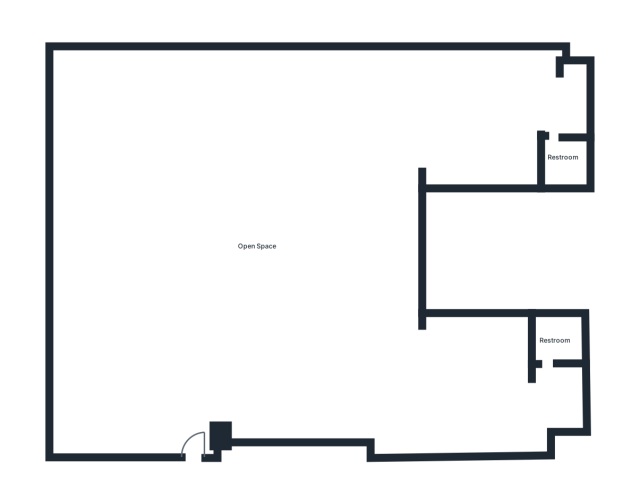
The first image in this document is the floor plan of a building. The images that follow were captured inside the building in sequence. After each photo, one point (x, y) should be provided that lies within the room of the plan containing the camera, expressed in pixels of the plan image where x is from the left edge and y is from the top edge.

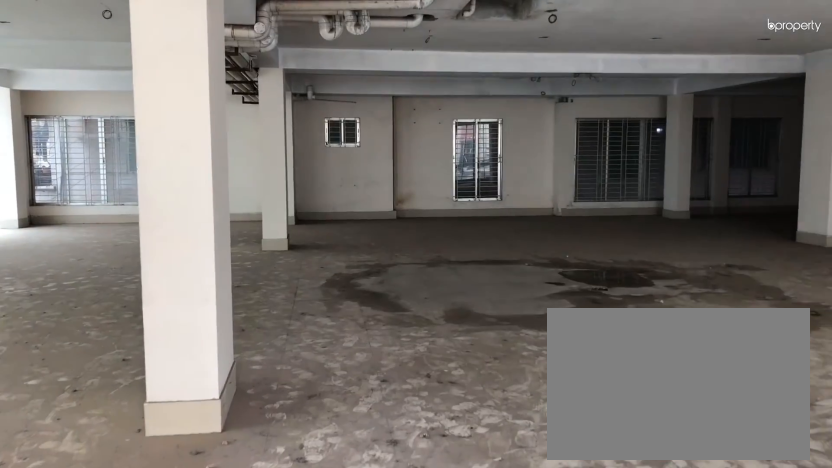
(197, 405)
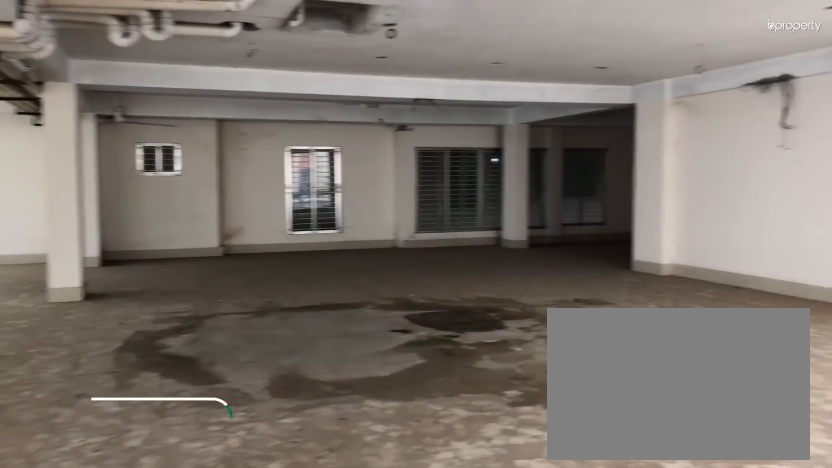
(197, 405)
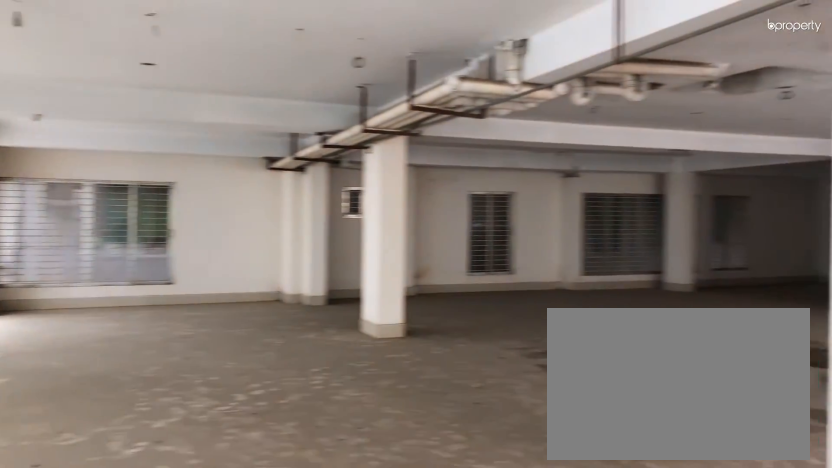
(259, 246)
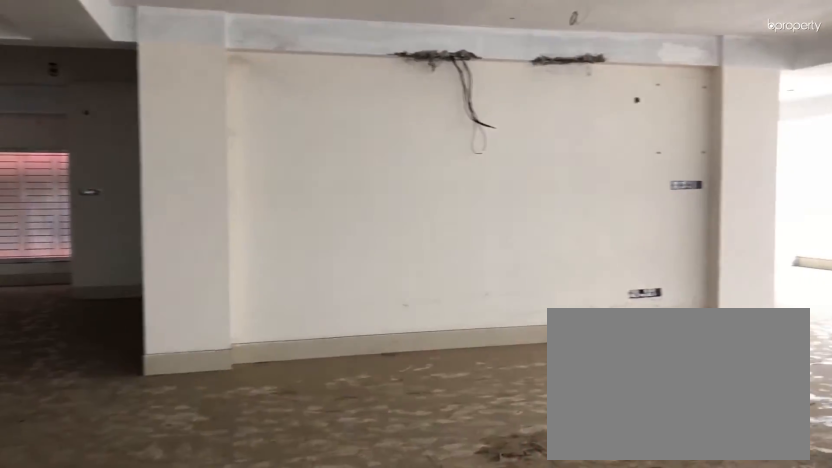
(259, 246)
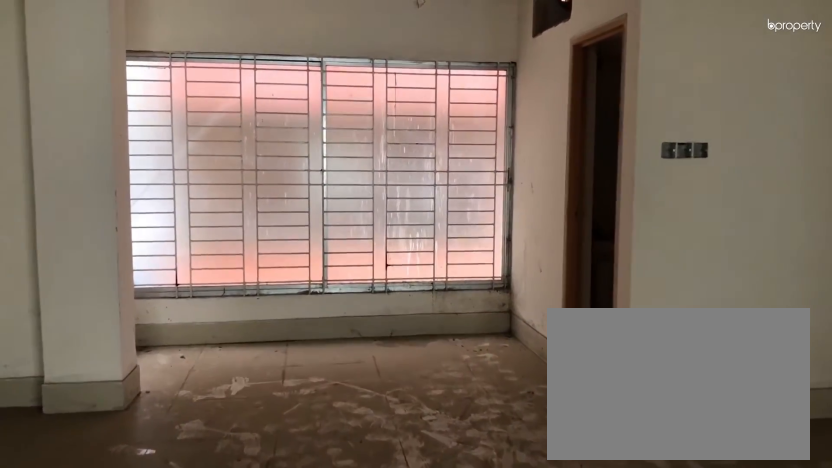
(443, 113)
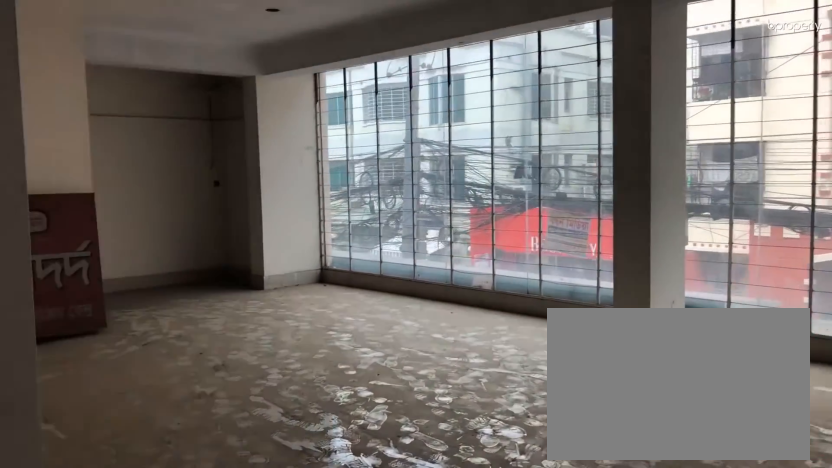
(469, 384)
